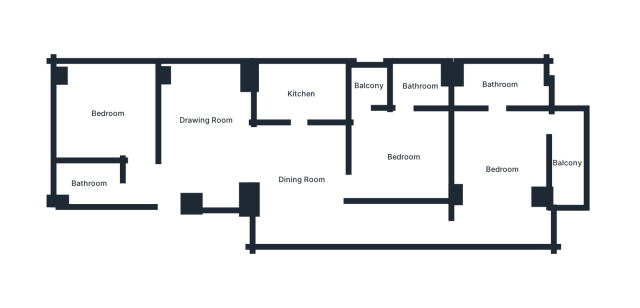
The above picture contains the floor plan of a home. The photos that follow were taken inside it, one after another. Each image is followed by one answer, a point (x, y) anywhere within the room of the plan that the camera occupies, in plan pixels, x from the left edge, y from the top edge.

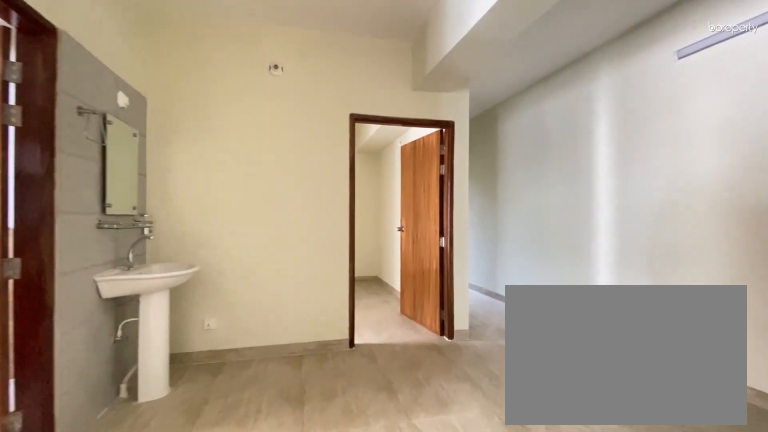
(301, 180)
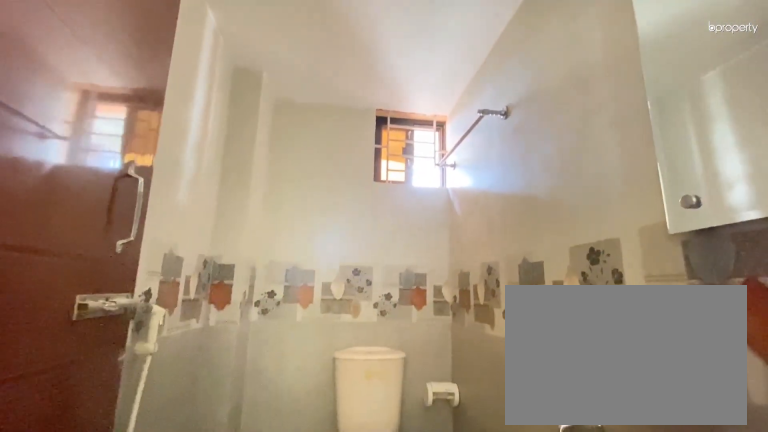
(87, 184)
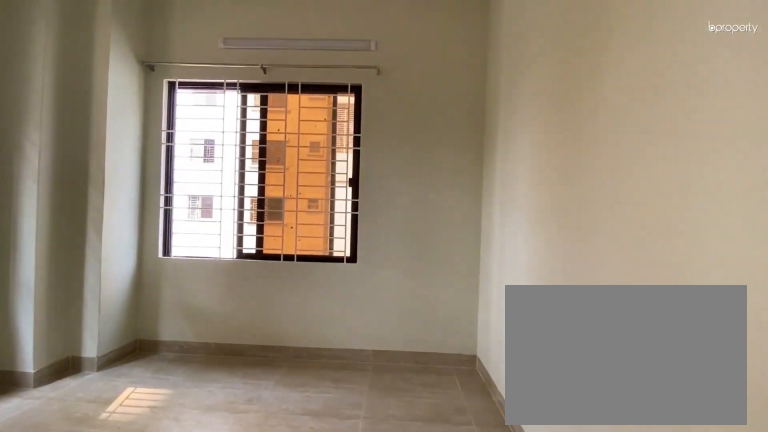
(112, 118)
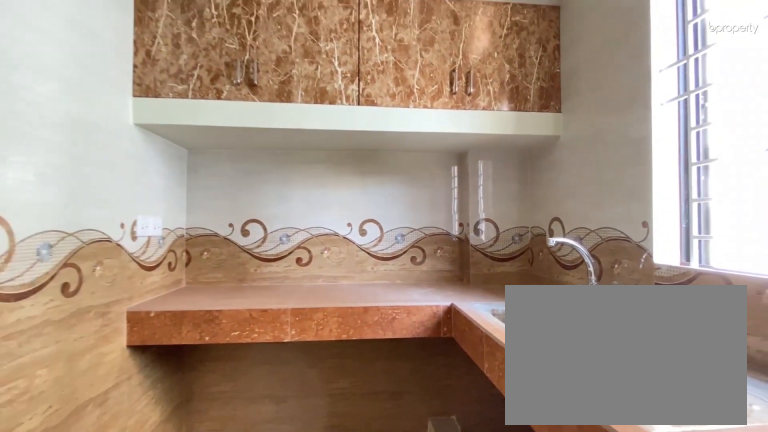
(300, 93)
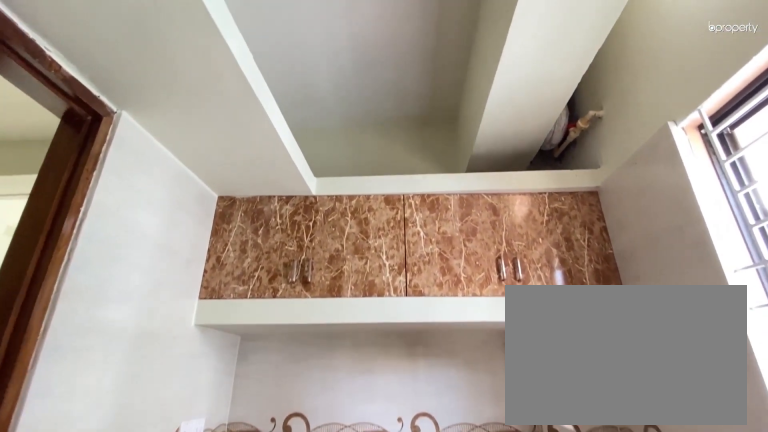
(300, 93)
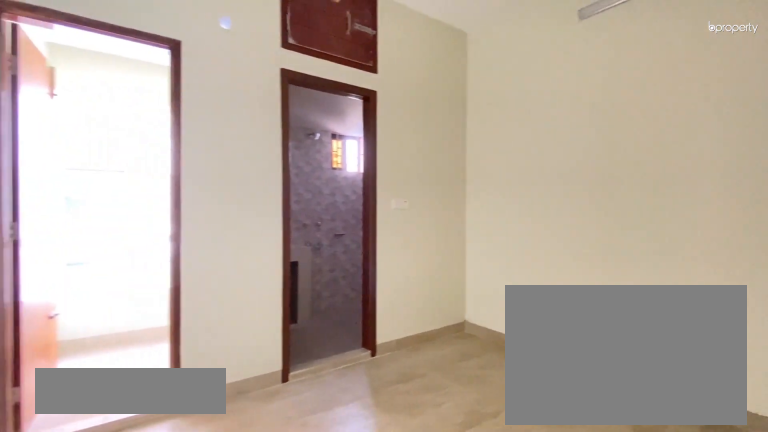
(403, 157)
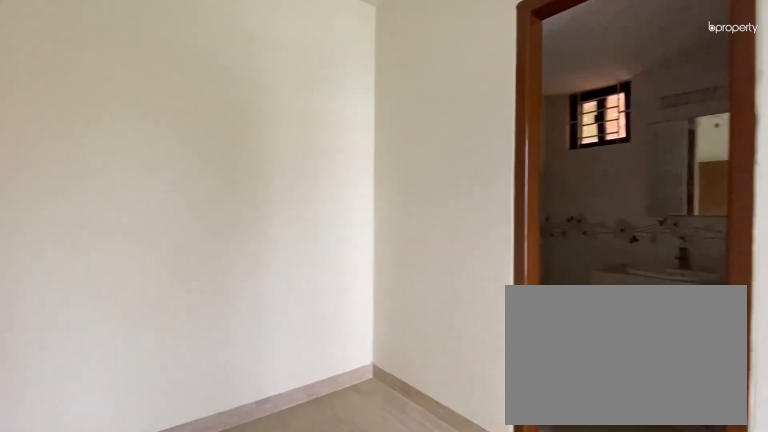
(500, 169)
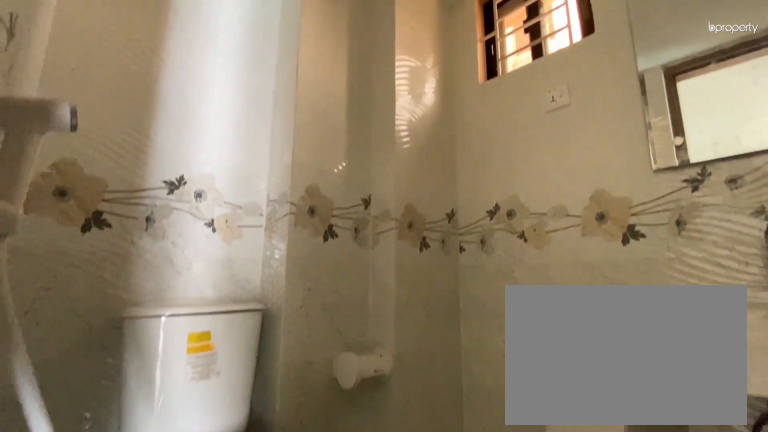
(498, 84)
